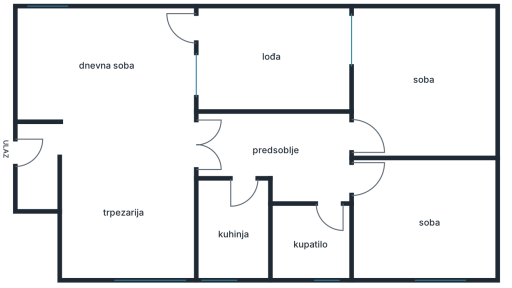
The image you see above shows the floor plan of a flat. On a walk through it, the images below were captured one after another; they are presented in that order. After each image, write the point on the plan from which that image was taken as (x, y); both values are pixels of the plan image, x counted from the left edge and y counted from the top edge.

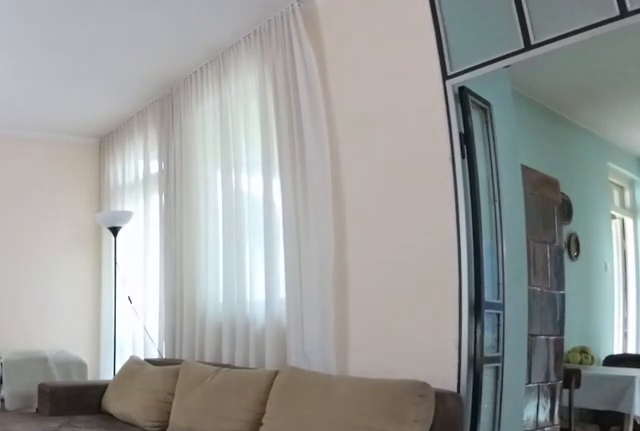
(75, 150)
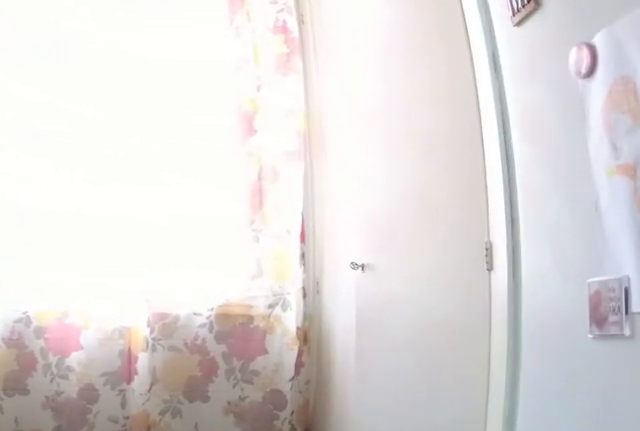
(234, 194)
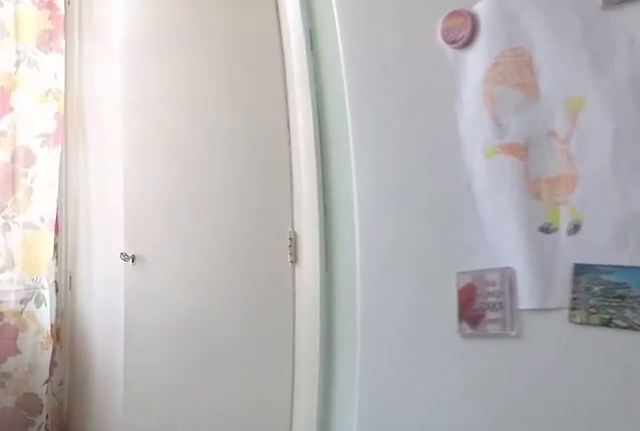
(234, 215)
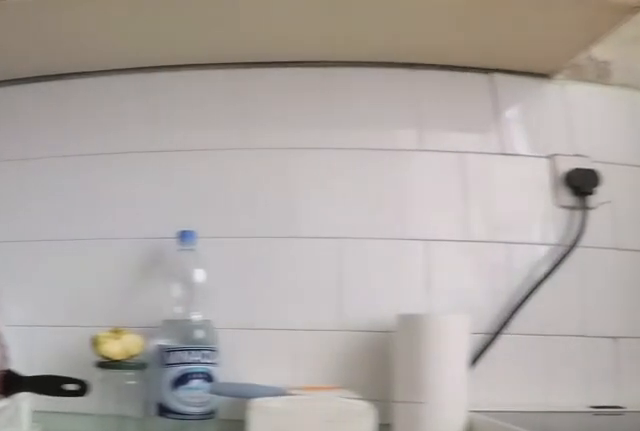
(223, 268)
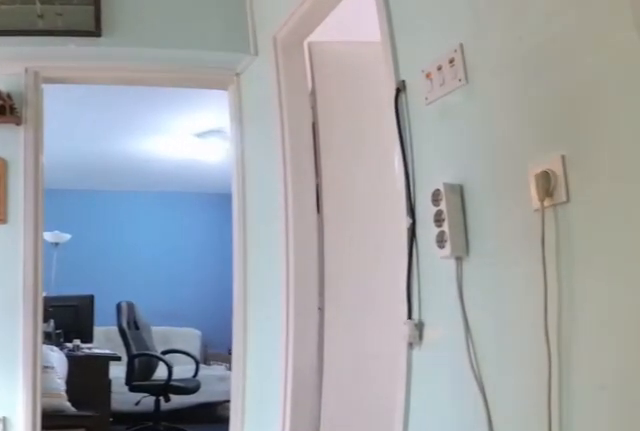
(251, 155)
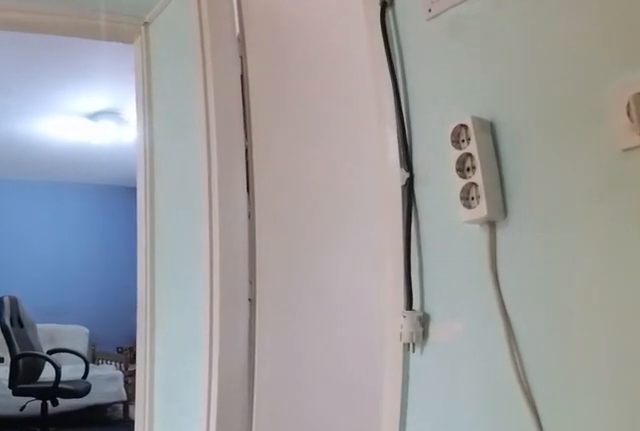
(266, 161)
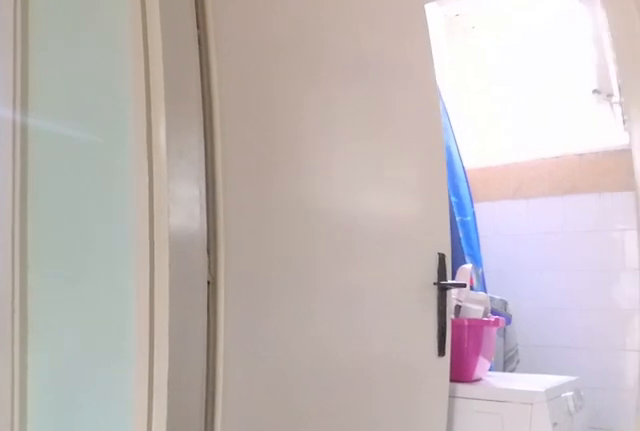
(293, 176)
